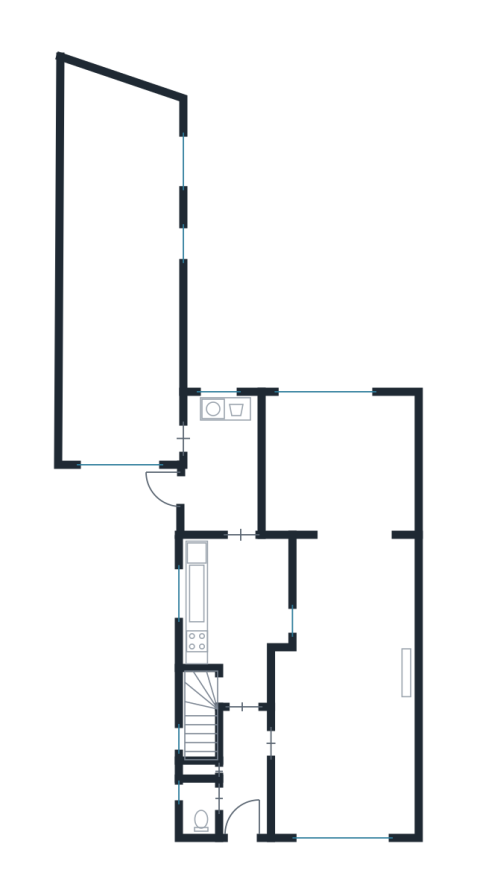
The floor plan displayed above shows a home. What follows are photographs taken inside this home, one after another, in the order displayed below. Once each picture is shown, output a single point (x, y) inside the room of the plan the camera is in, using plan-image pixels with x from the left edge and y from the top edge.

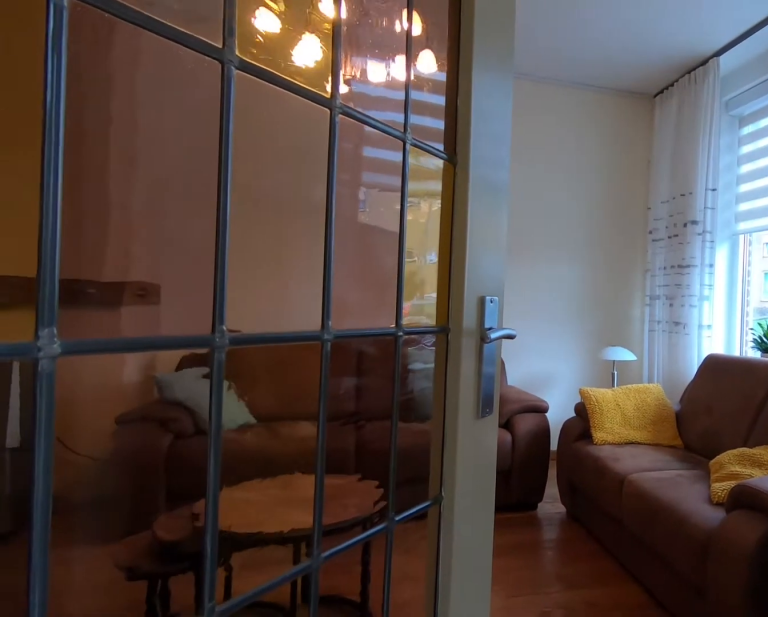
(244, 768)
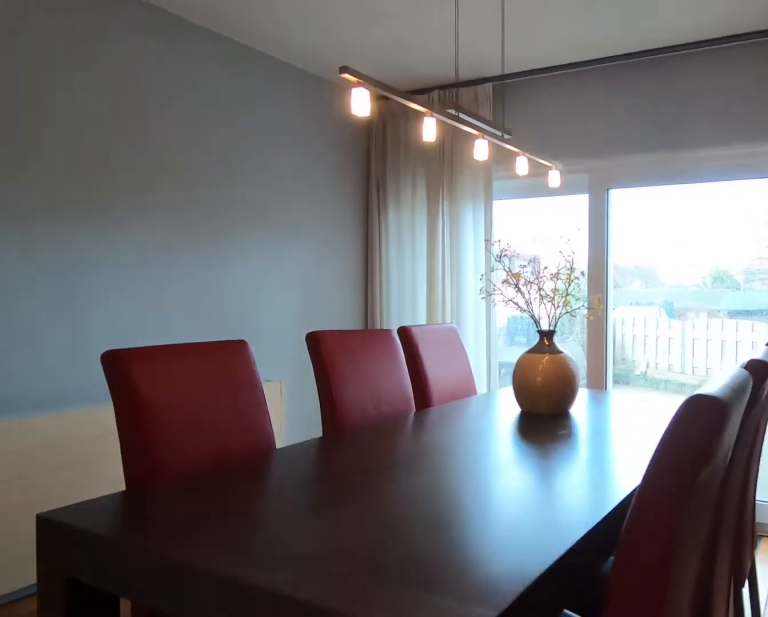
(338, 464)
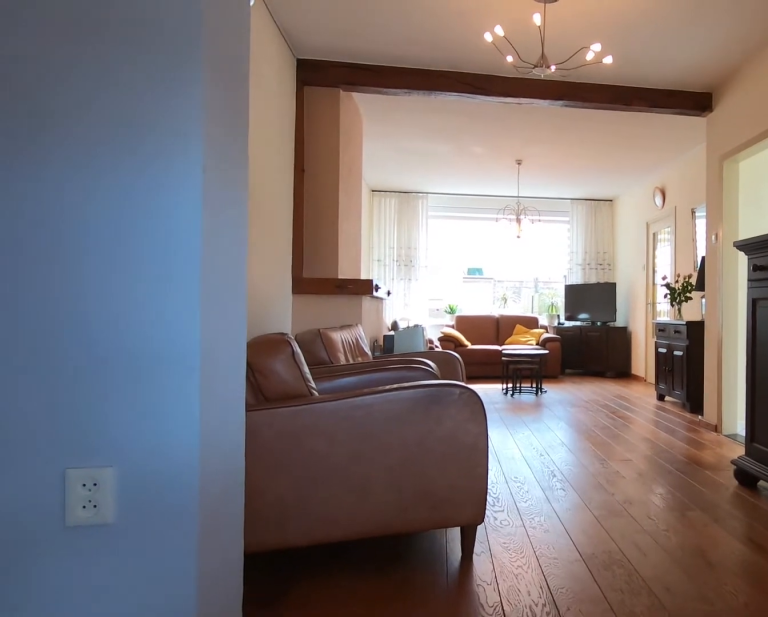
(338, 464)
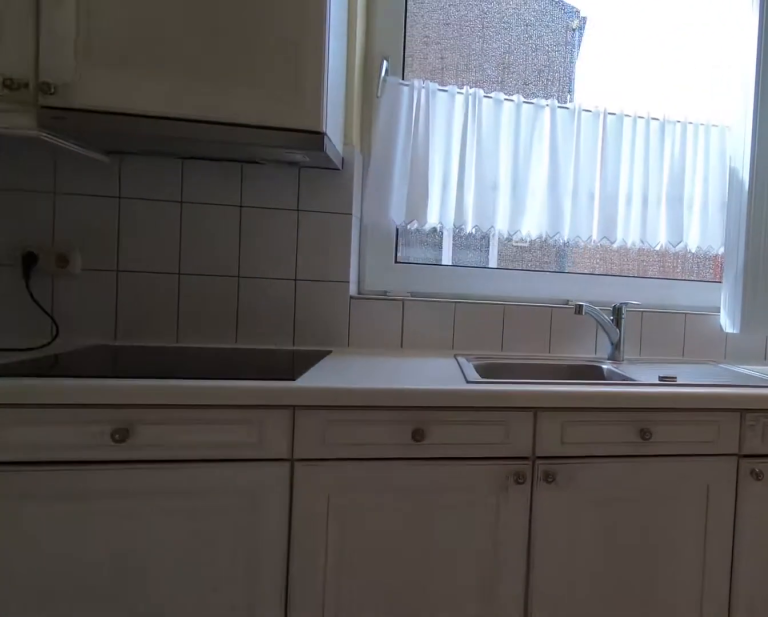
(247, 613)
